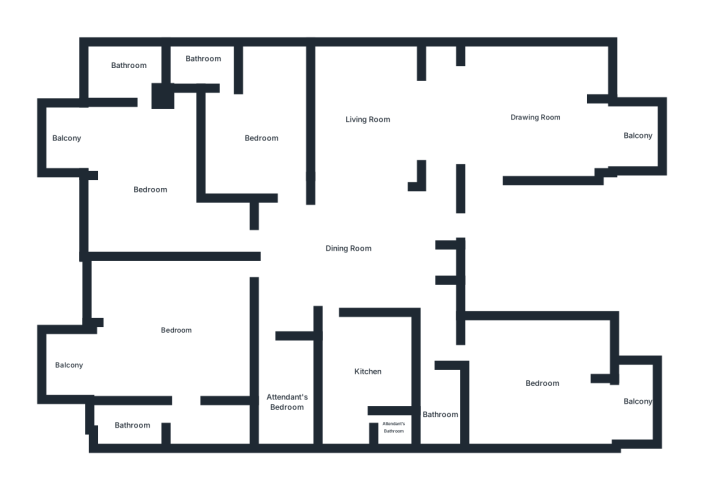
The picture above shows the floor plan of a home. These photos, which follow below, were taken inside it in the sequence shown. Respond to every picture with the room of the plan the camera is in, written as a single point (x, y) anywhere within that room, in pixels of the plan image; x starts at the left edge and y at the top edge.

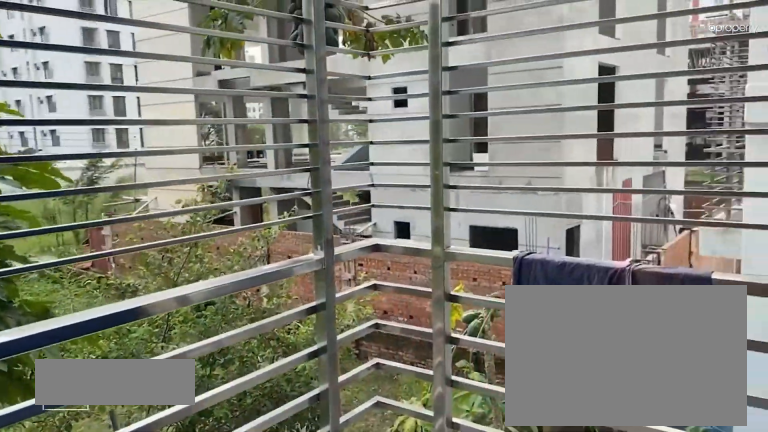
(642, 135)
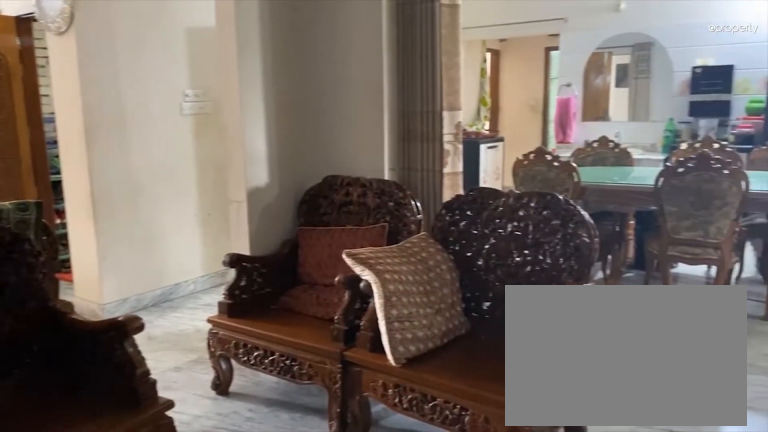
(366, 117)
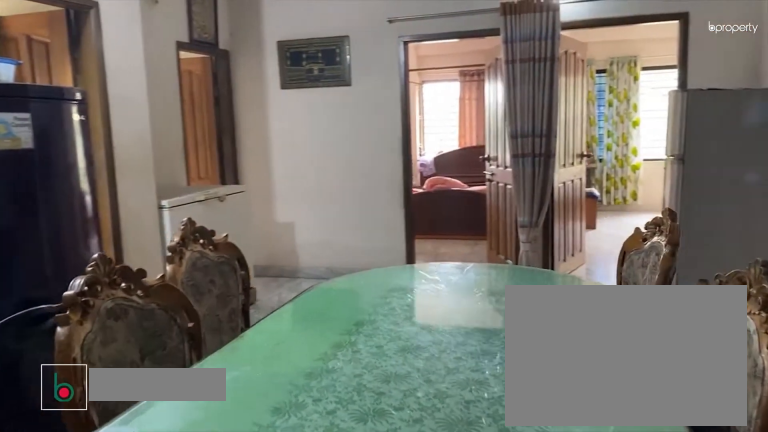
(348, 253)
